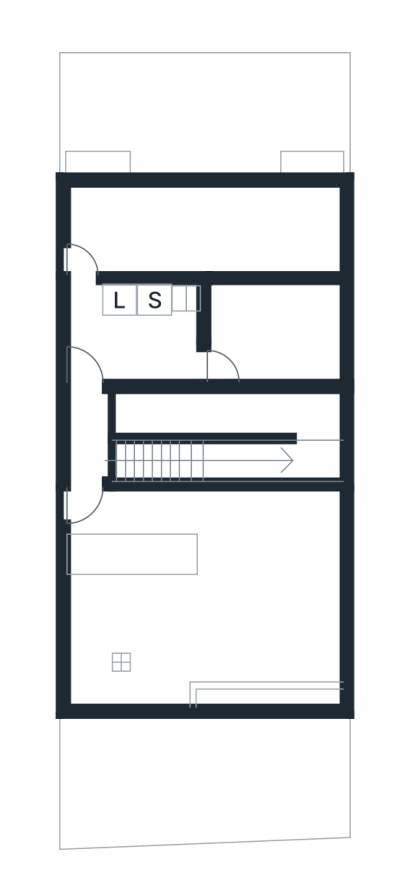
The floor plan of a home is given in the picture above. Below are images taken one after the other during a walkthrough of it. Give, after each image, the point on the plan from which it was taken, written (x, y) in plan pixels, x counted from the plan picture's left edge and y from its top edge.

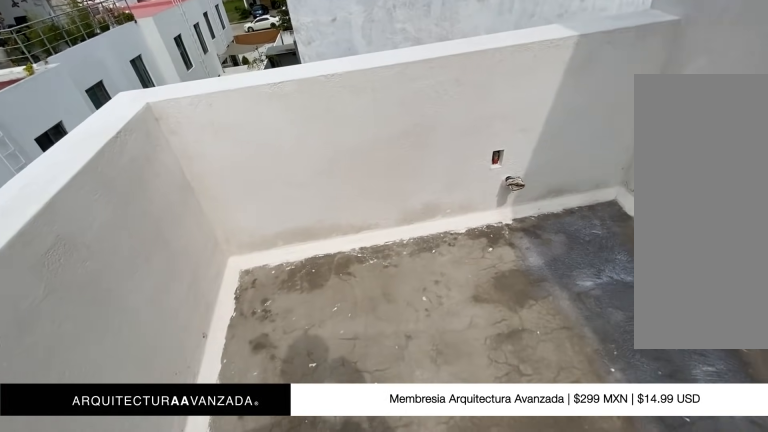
(156, 231)
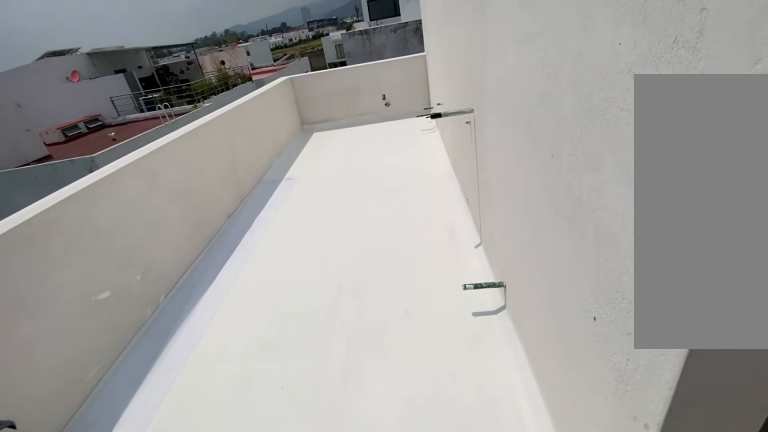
(78, 264)
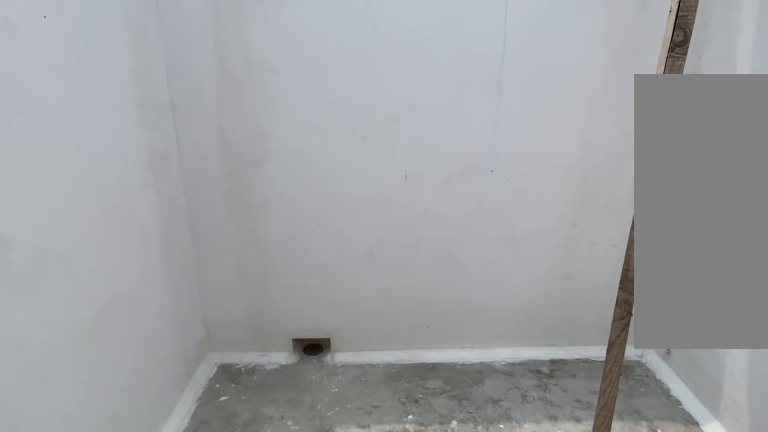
(234, 344)
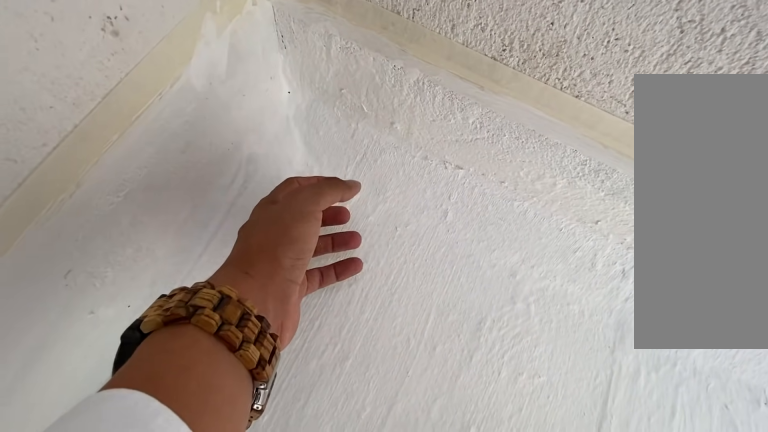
(180, 221)
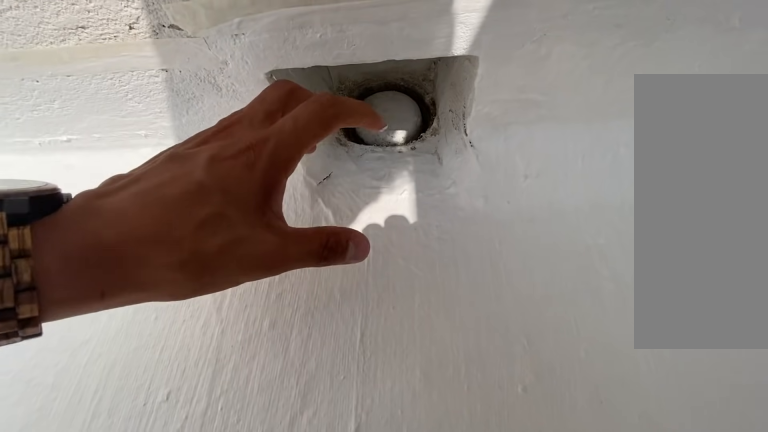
(78, 203)
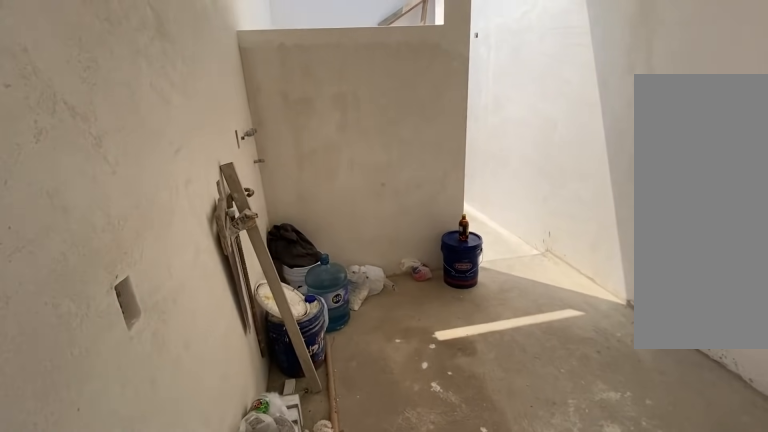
(85, 266)
